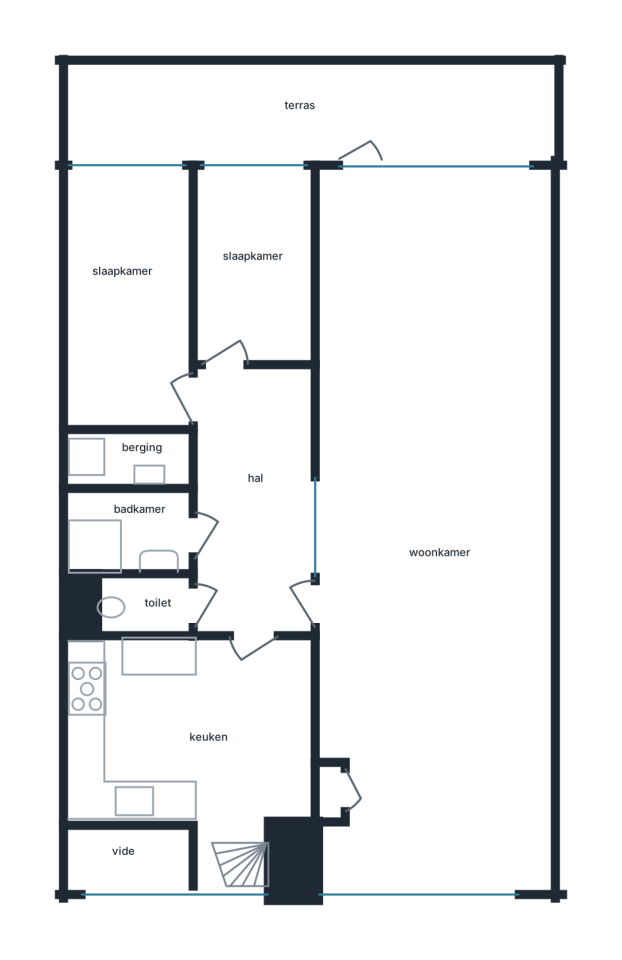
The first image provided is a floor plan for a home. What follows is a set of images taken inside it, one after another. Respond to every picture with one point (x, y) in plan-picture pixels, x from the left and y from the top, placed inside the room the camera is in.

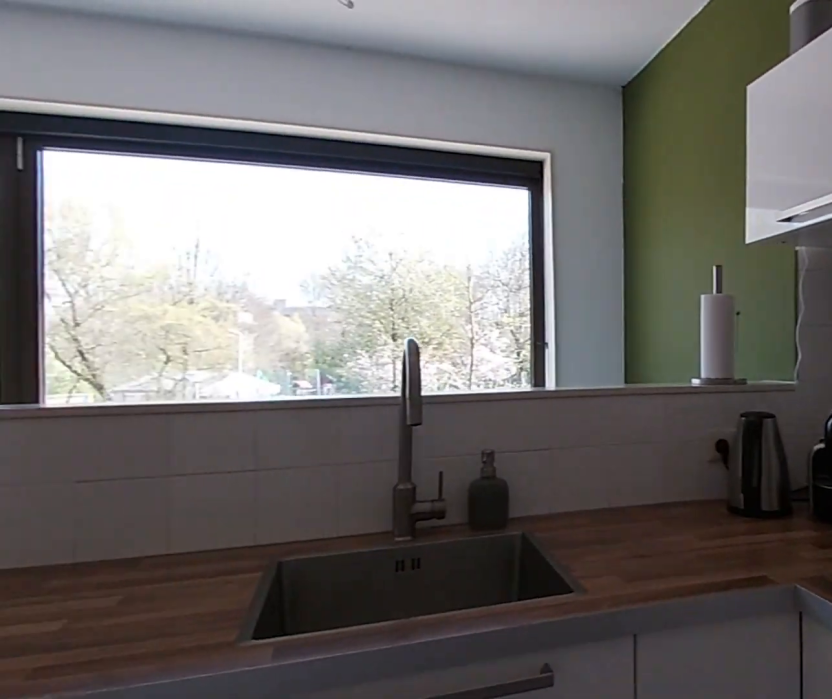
(193, 735)
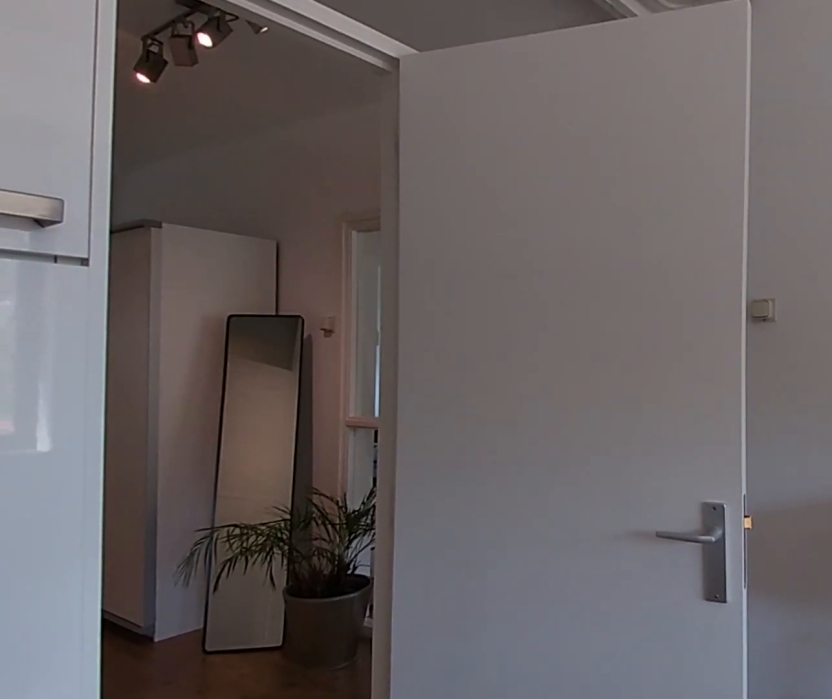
(193, 735)
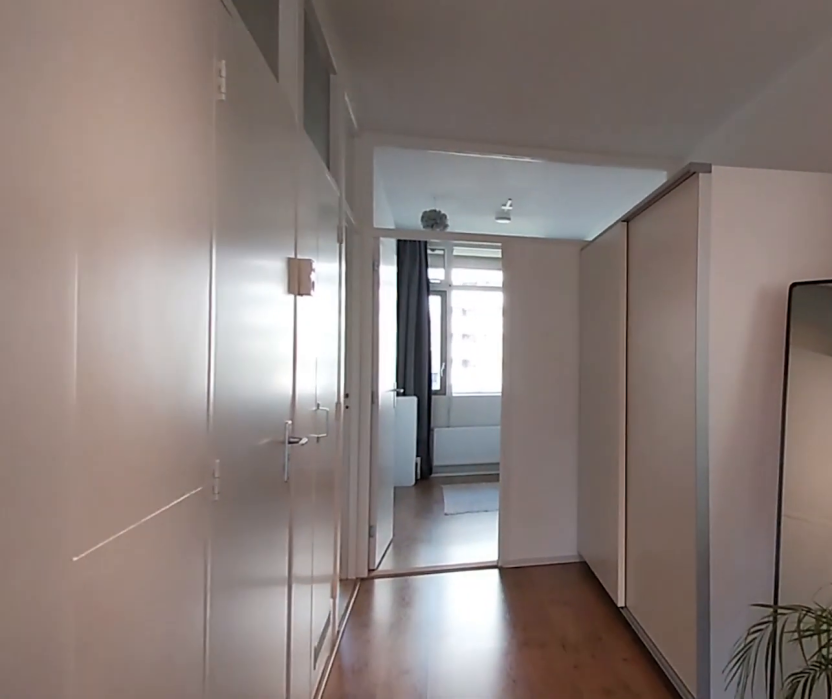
(254, 501)
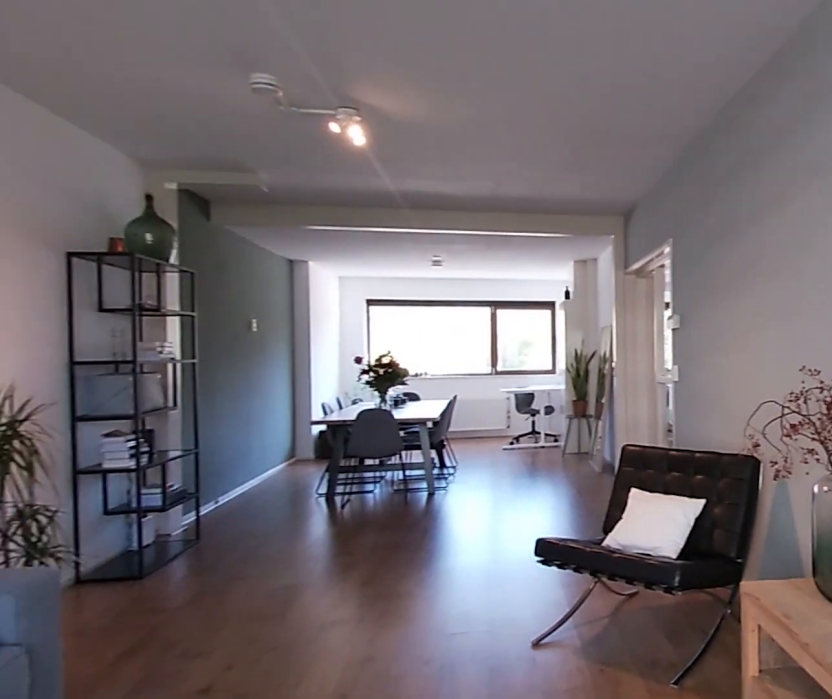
(448, 349)
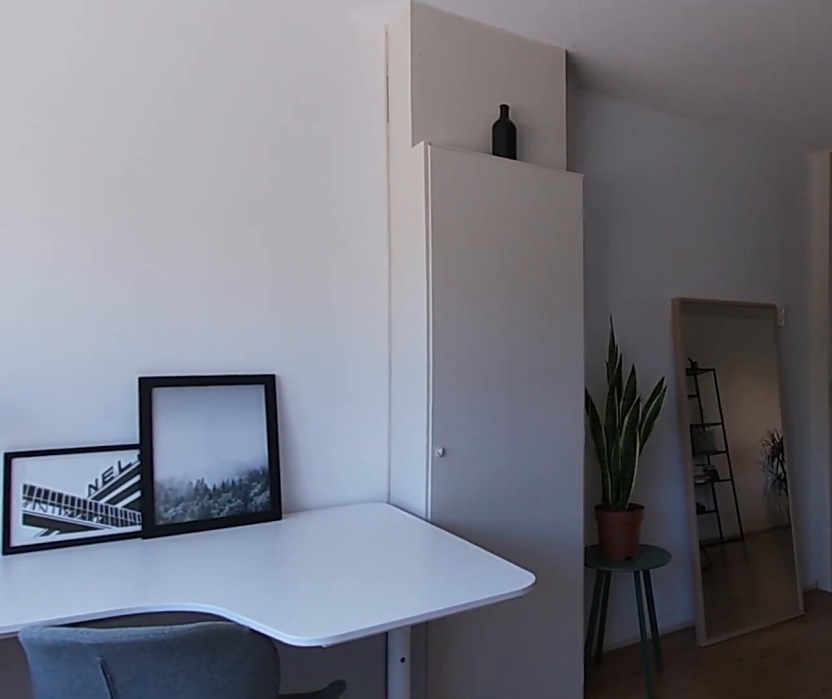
(448, 349)
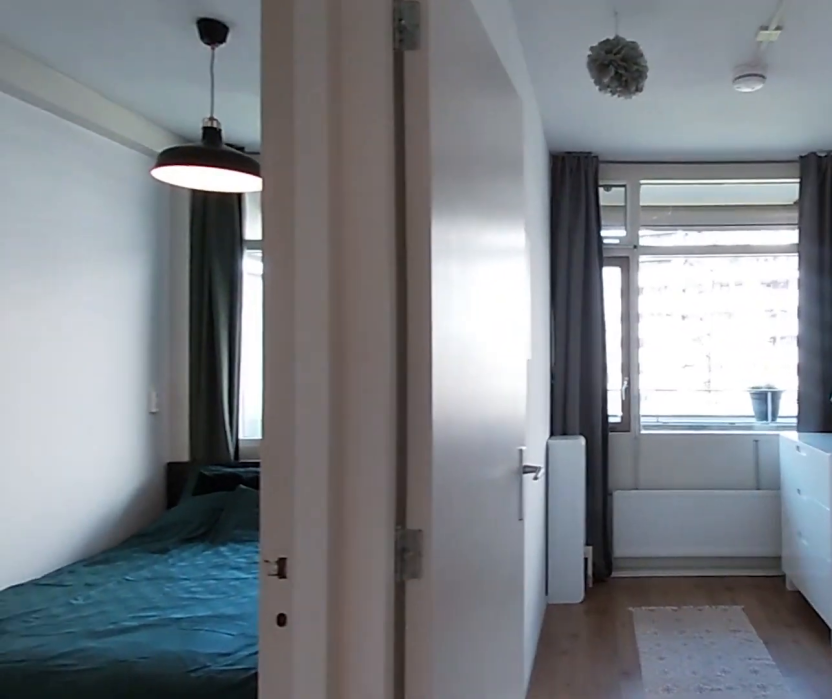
(254, 503)
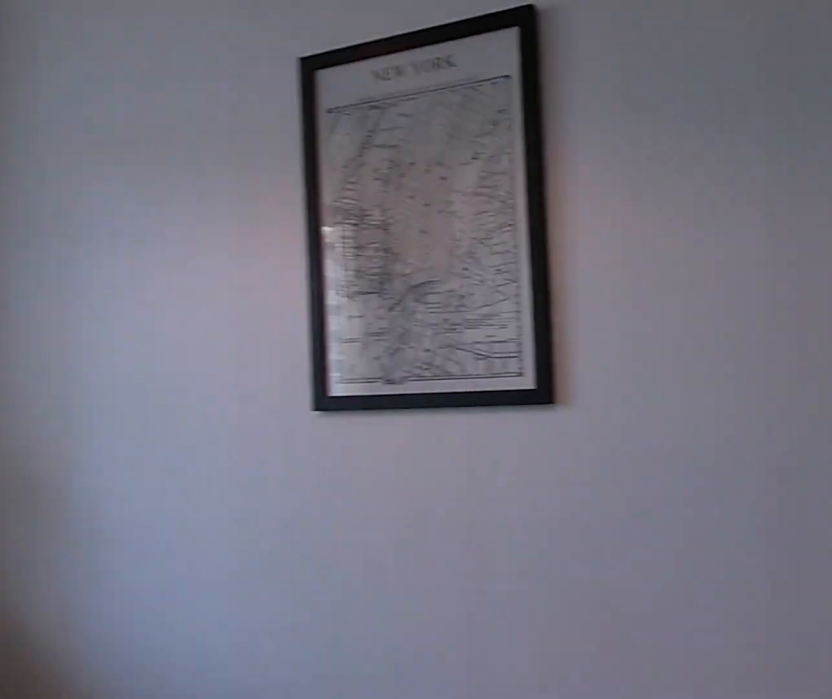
(131, 300)
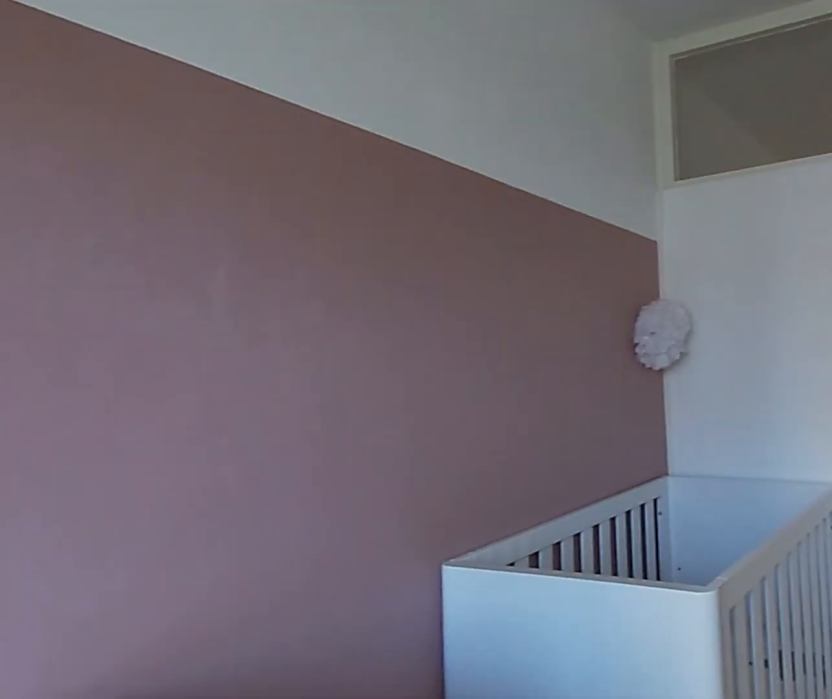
(252, 268)
